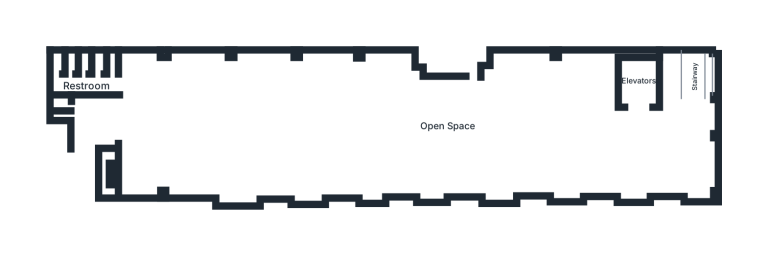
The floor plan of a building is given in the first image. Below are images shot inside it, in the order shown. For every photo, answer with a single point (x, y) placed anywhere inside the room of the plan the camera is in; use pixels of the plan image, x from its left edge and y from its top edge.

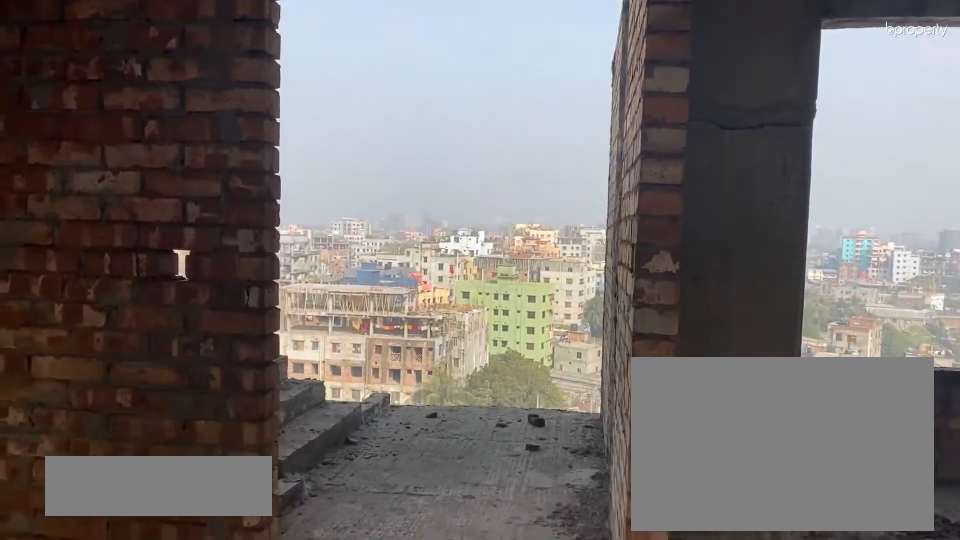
(476, 92)
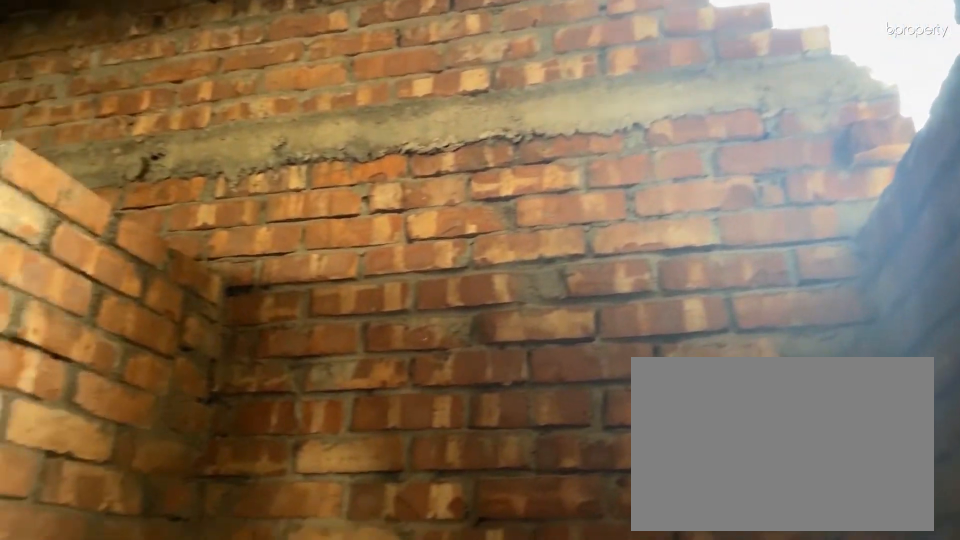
(112, 65)
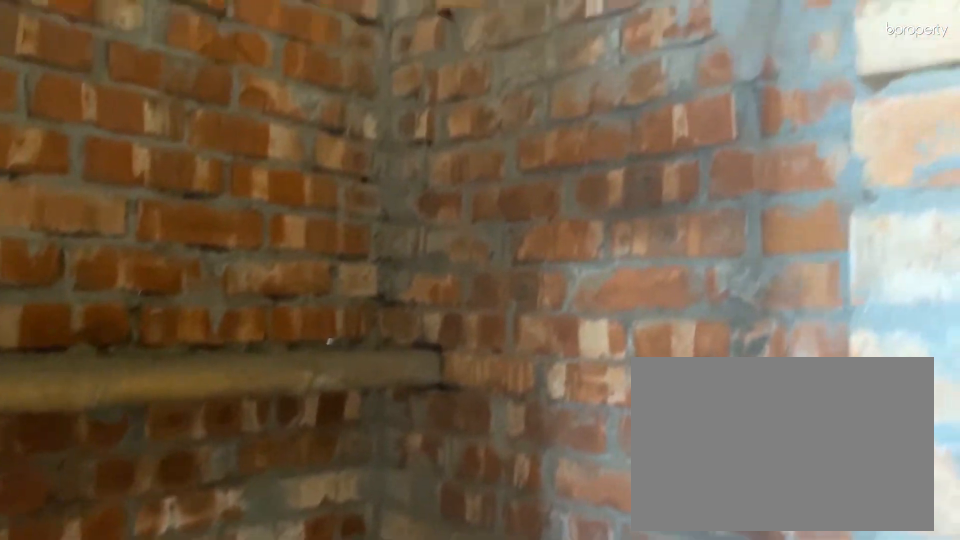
(84, 68)
